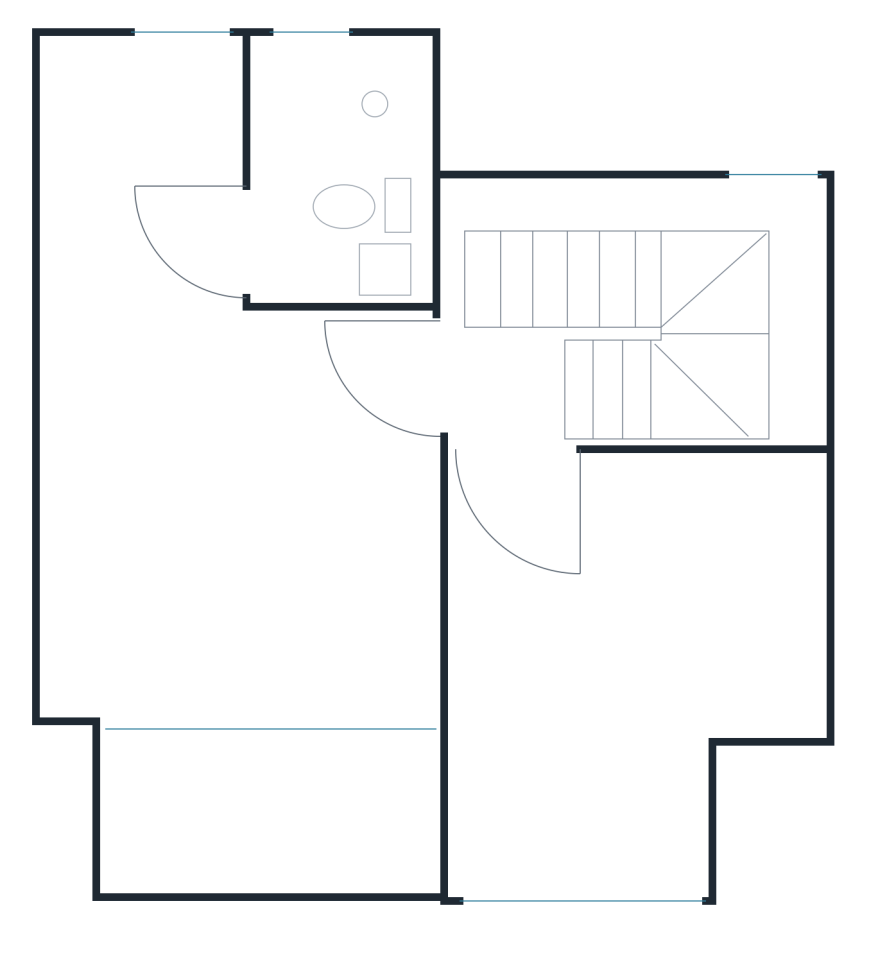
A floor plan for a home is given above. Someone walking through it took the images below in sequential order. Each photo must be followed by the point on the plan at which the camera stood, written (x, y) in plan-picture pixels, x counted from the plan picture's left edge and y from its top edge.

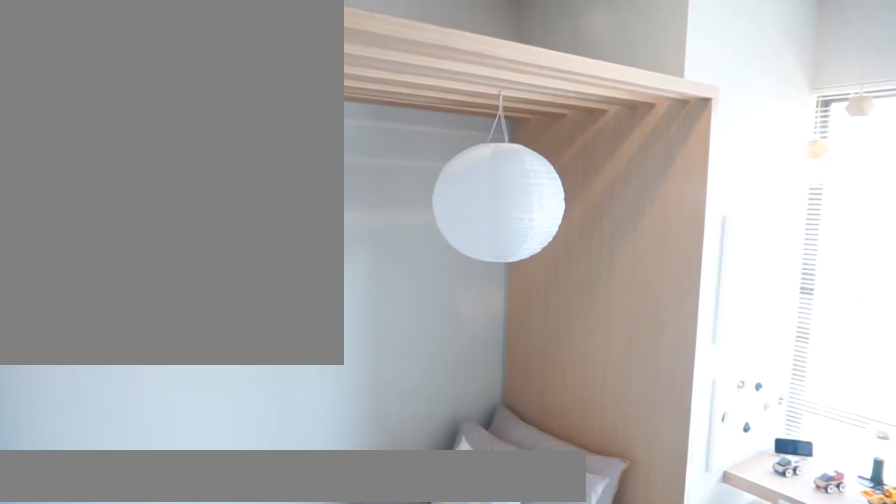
(561, 410)
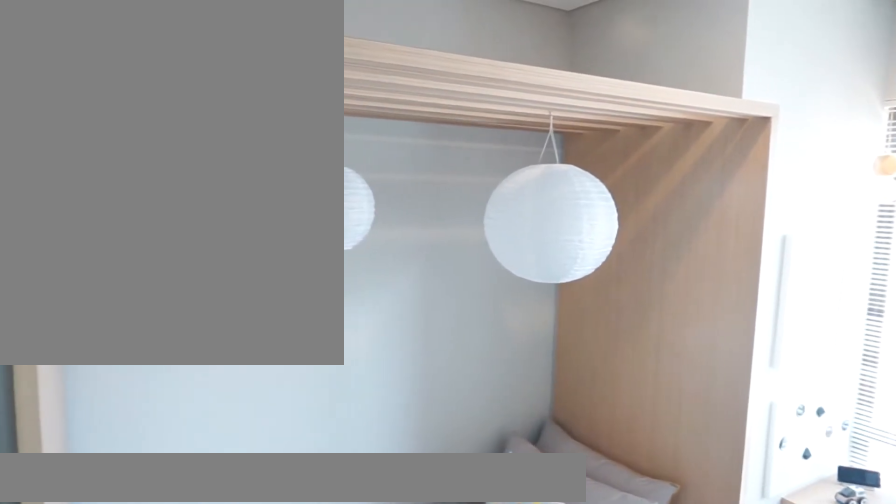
(562, 409)
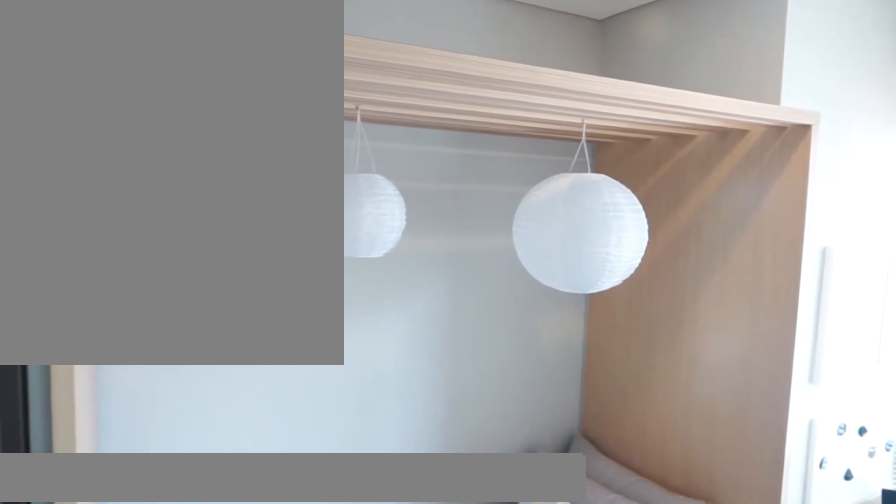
(557, 413)
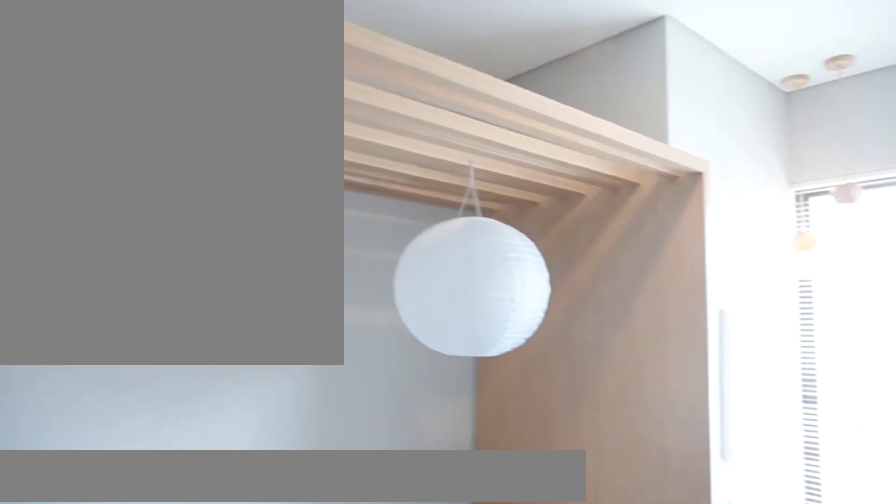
(572, 464)
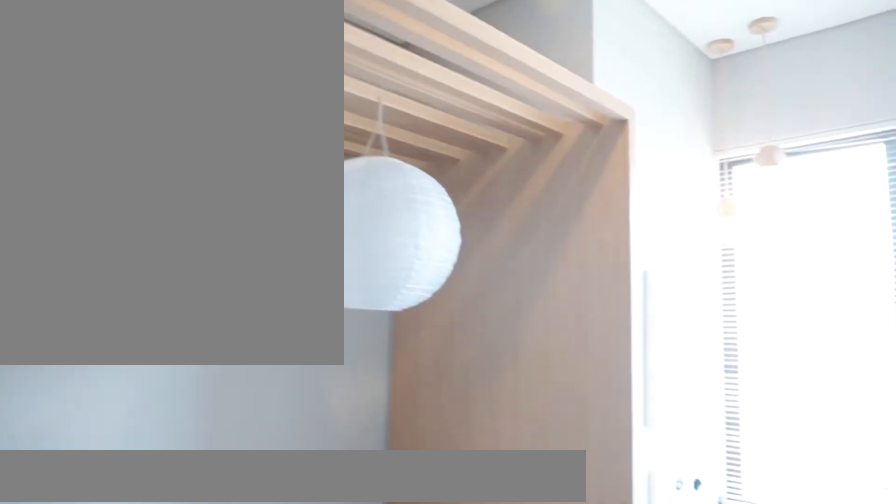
(568, 503)
